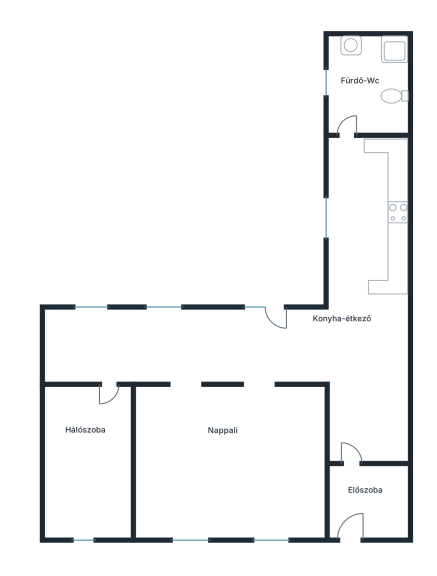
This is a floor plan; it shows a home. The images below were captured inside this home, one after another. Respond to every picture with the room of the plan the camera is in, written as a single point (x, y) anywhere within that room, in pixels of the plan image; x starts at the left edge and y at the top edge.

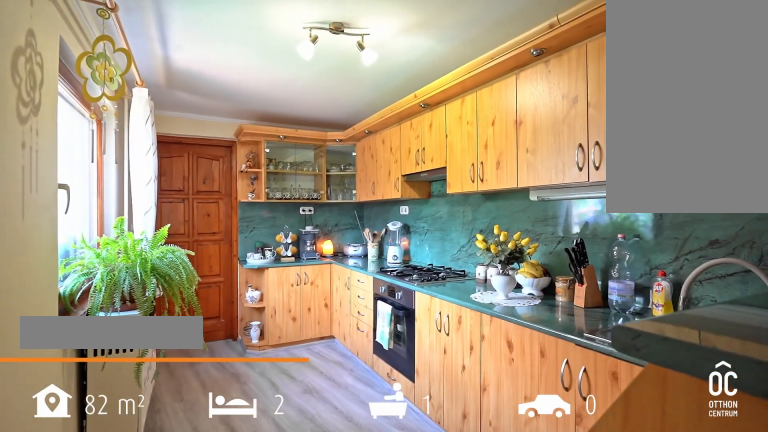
(365, 234)
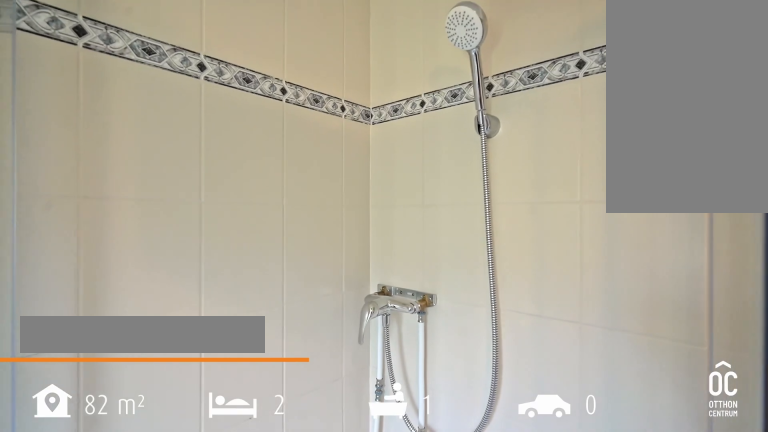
(369, 86)
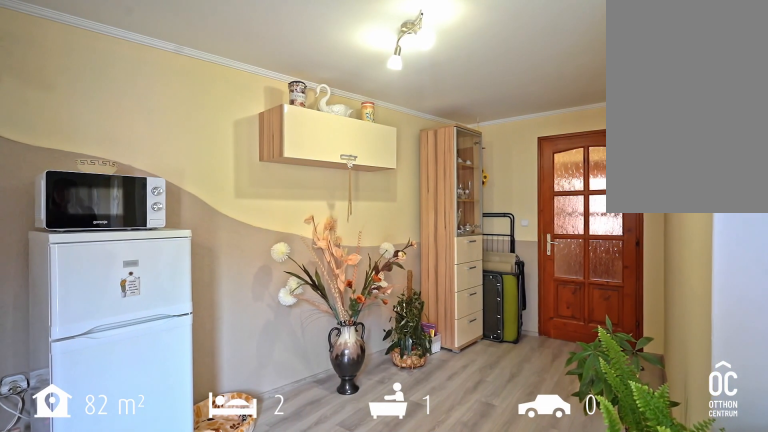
(367, 402)
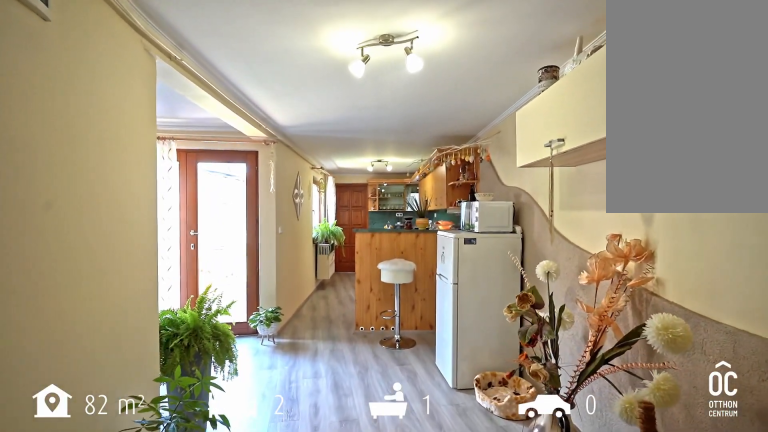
(367, 402)
